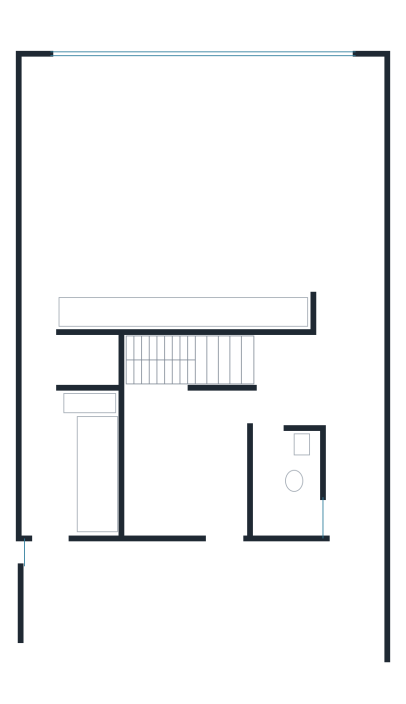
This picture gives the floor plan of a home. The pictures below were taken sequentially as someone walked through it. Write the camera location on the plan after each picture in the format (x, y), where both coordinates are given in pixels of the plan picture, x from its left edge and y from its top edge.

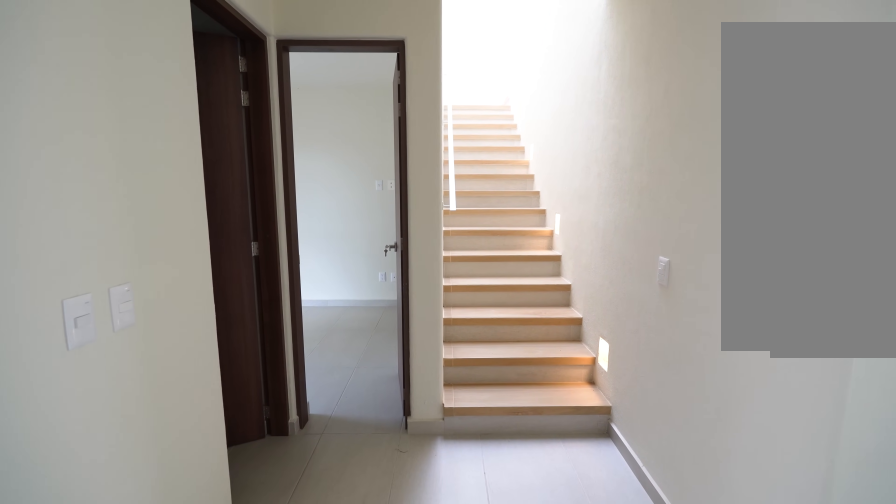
(360, 408)
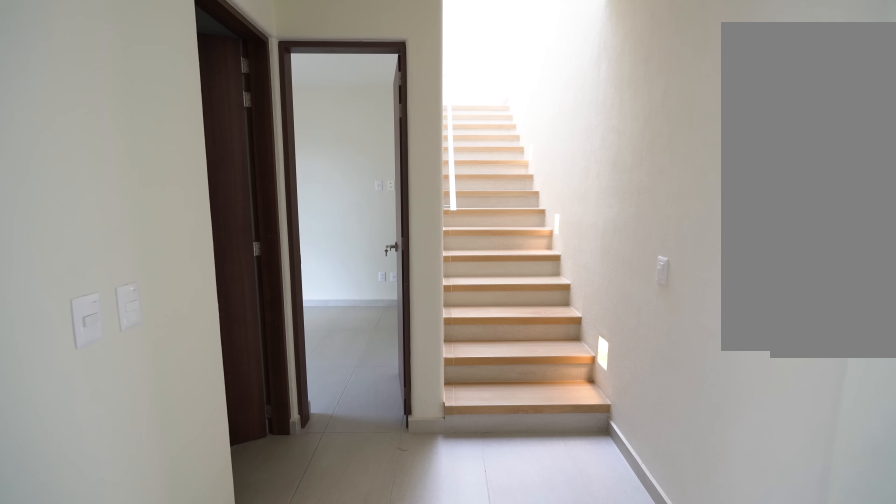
(360, 408)
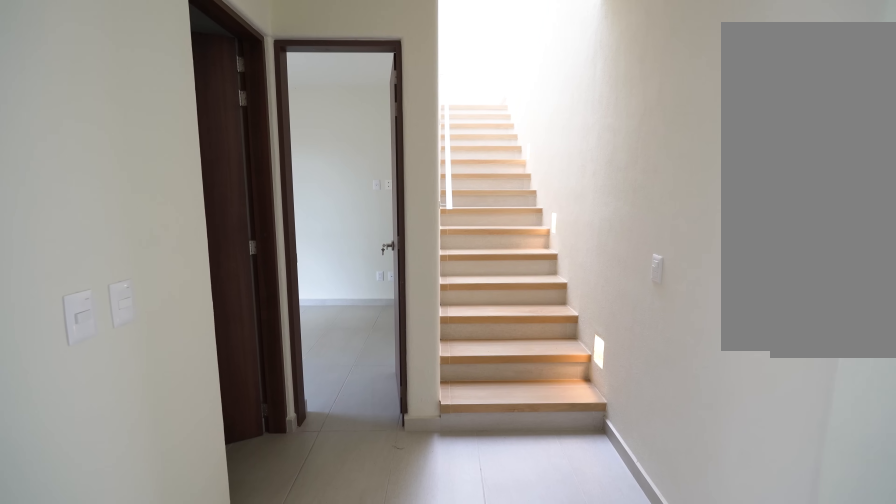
(360, 408)
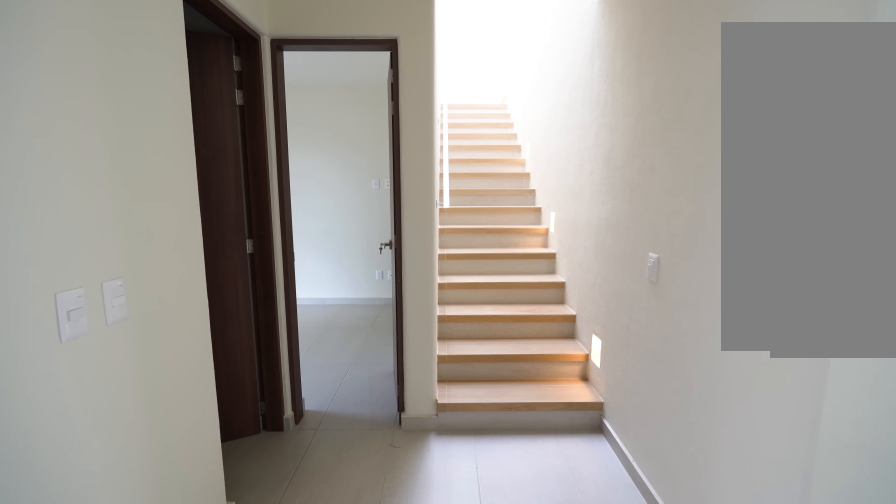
(360, 407)
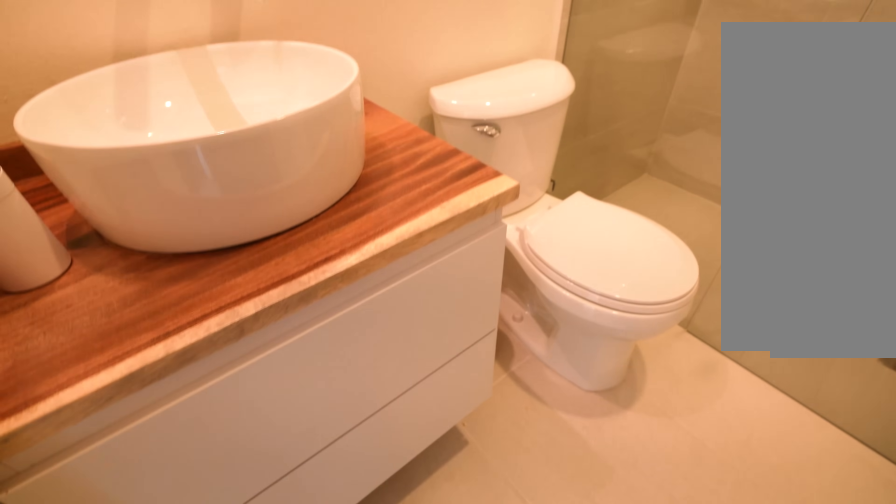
(270, 434)
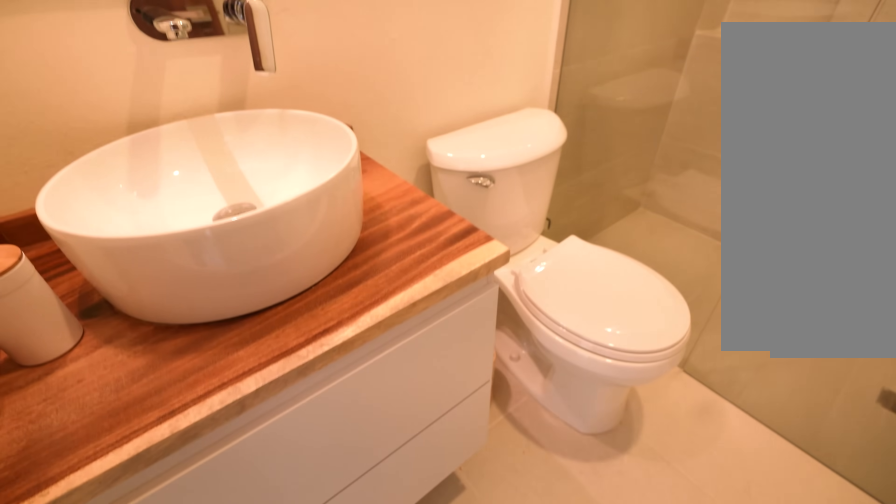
(271, 433)
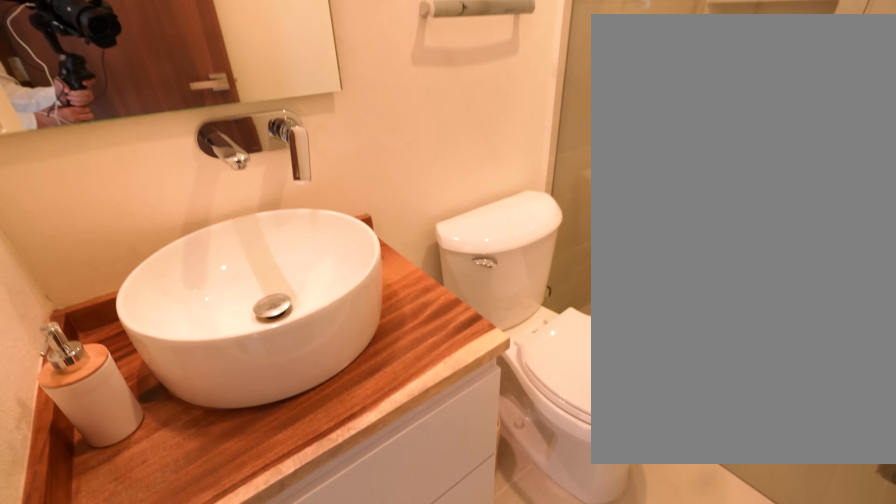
(271, 434)
